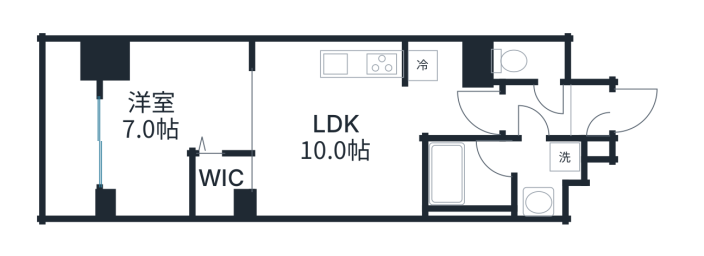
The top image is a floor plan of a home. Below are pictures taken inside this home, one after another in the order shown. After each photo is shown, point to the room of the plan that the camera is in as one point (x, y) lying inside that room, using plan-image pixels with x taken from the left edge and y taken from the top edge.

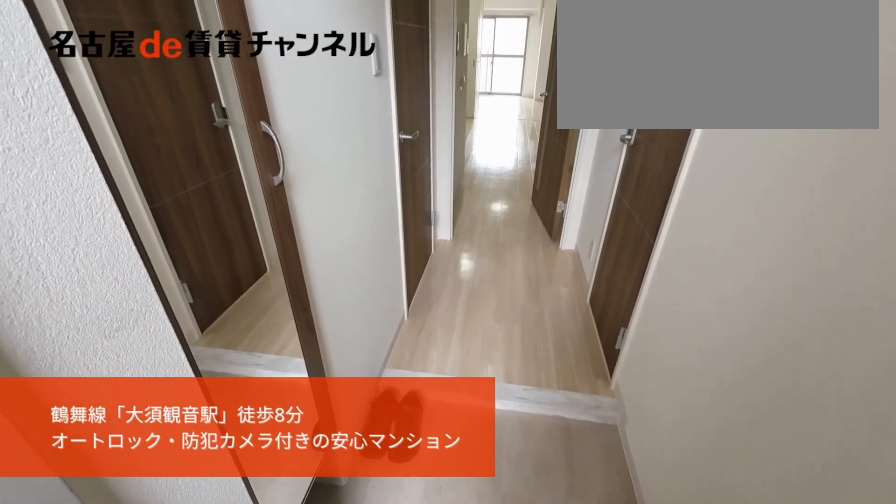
(590, 117)
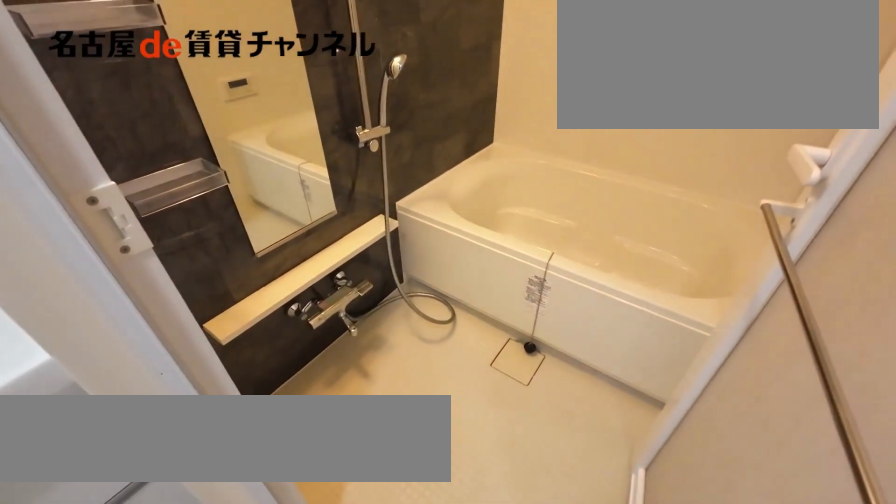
(500, 176)
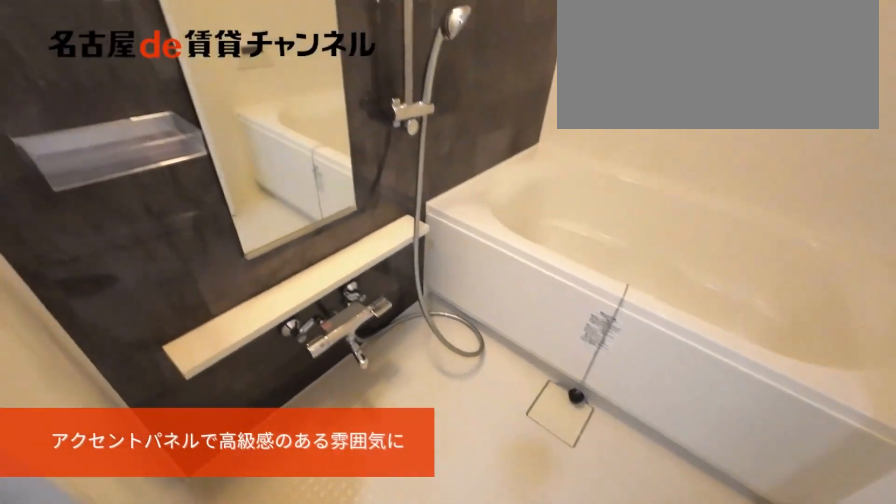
(500, 176)
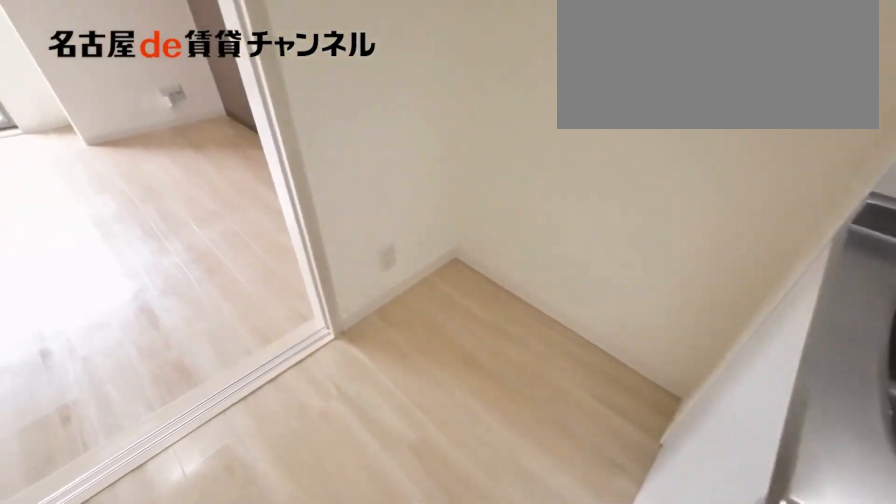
(337, 128)
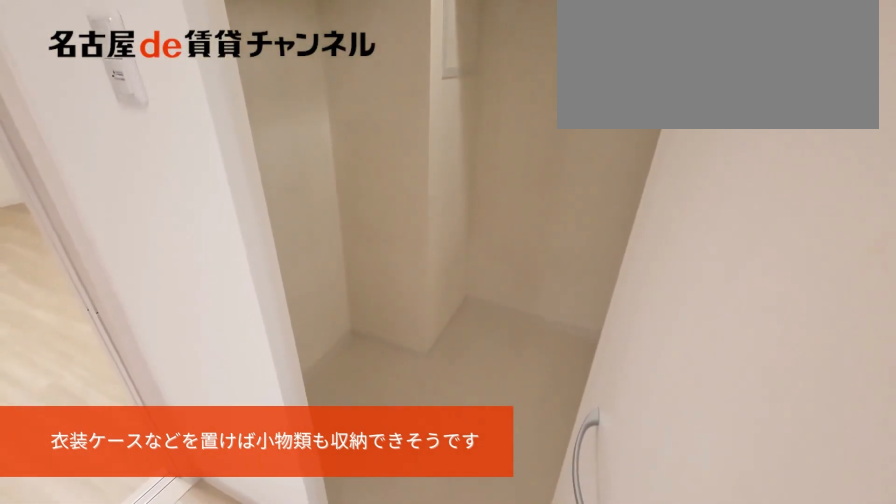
(174, 128)
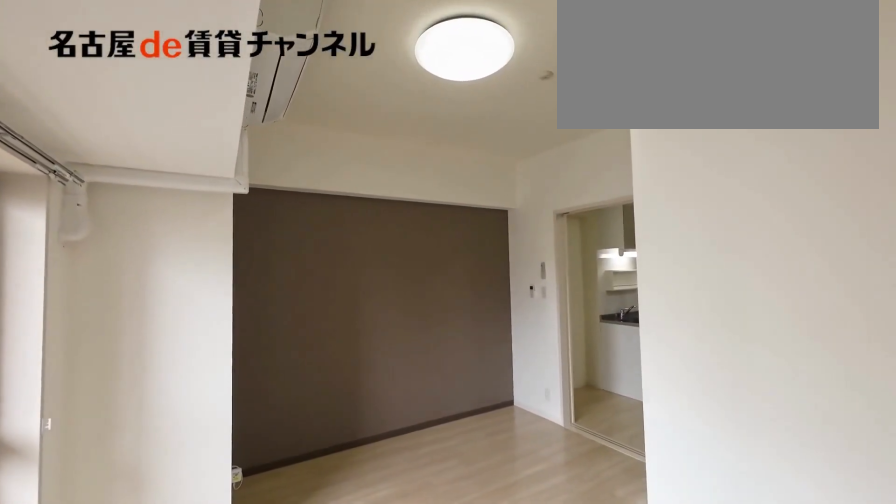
(174, 128)
